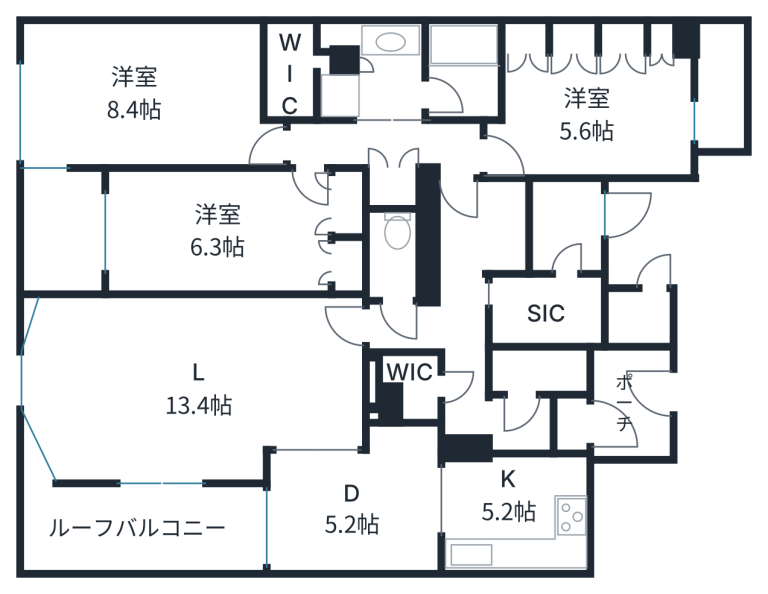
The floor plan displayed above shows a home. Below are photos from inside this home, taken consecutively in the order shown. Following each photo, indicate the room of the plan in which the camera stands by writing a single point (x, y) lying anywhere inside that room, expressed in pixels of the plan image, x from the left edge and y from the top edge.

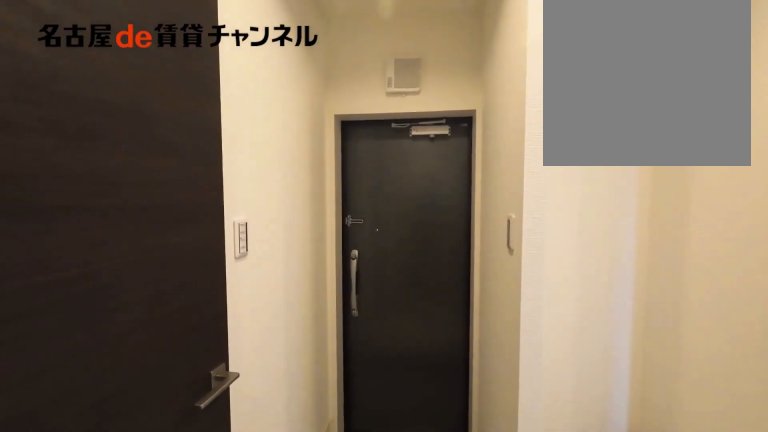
(489, 405)
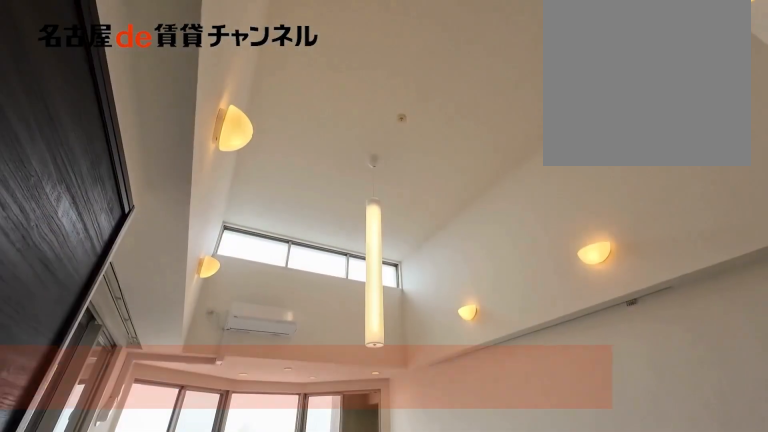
(192, 384)
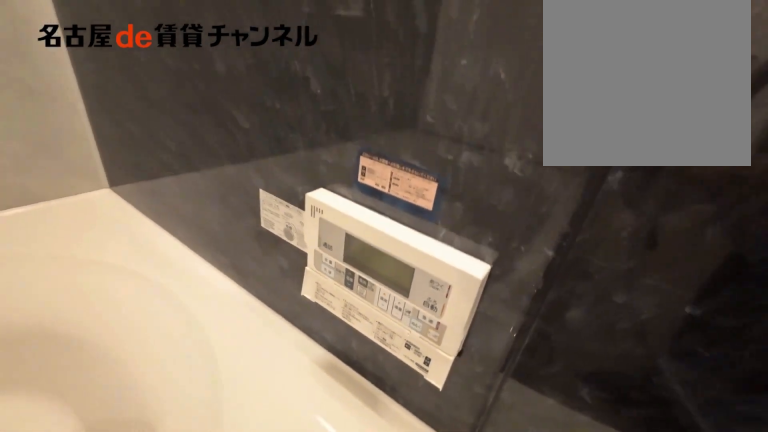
(463, 71)
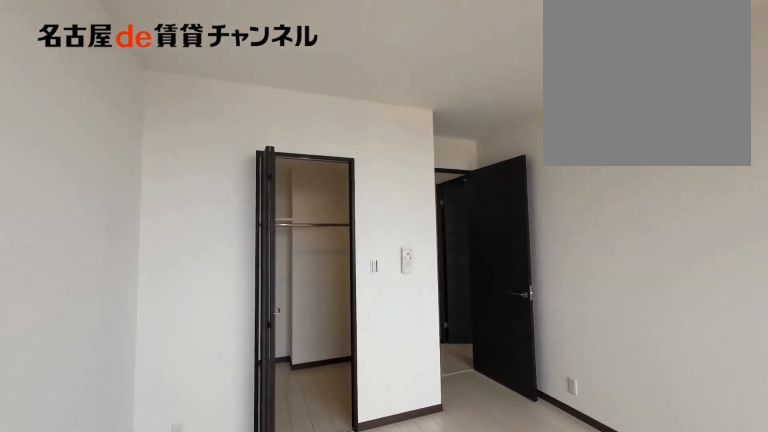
(150, 96)
